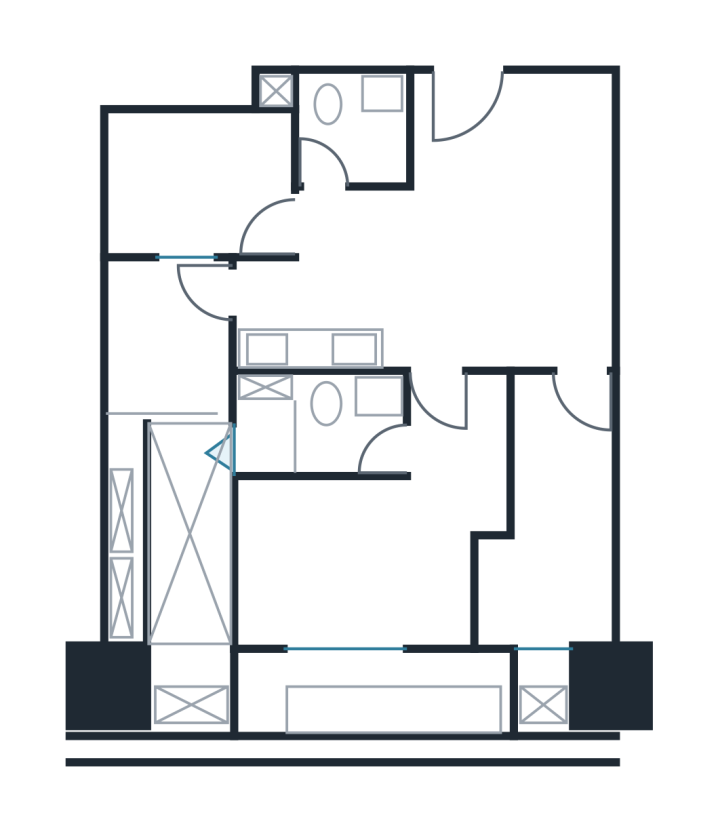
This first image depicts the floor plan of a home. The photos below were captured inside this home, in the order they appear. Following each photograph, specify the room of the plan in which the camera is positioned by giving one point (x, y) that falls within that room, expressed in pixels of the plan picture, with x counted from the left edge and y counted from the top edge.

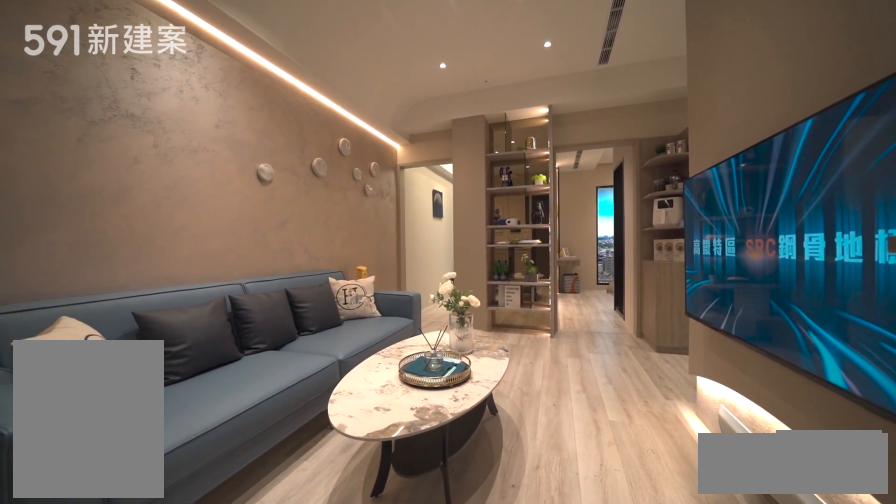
(511, 197)
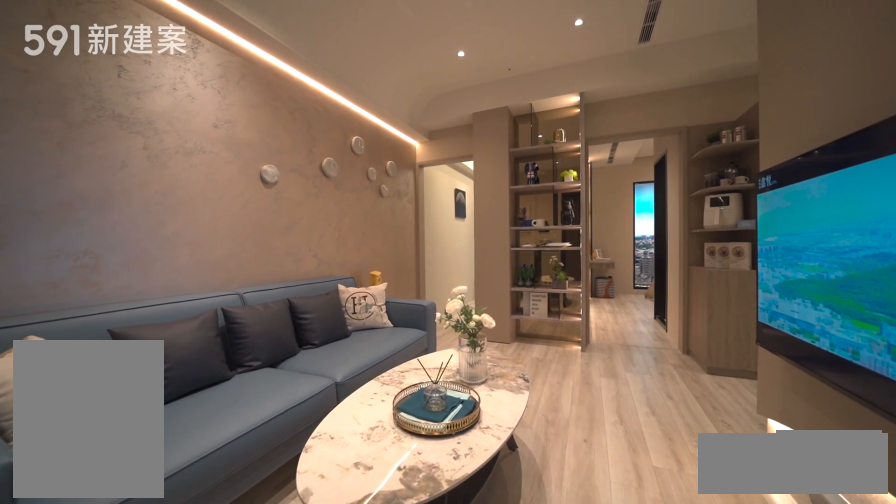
(511, 197)
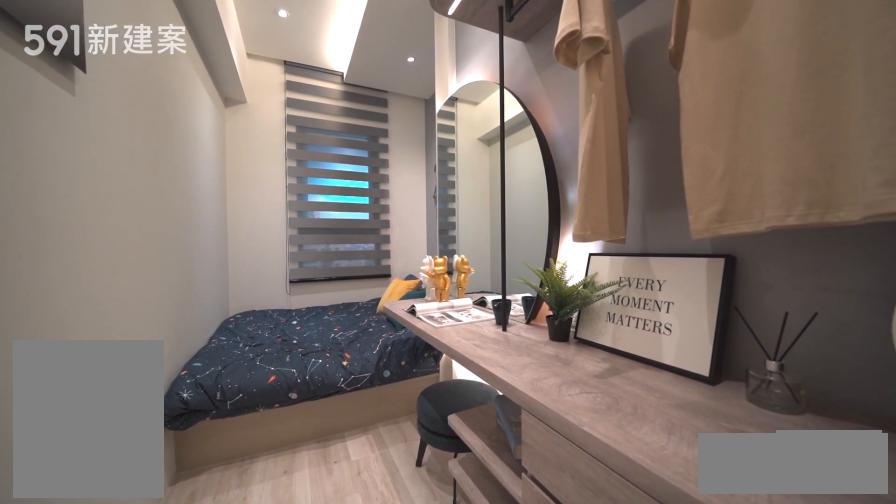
(554, 518)
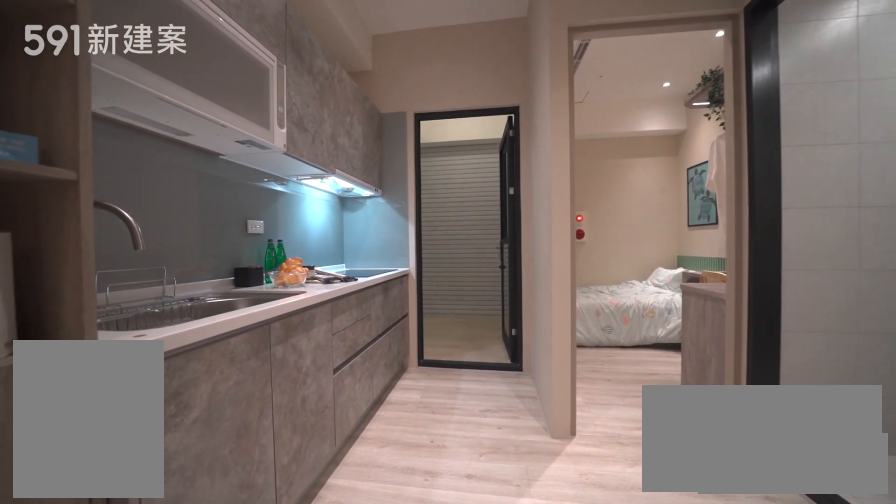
(331, 290)
